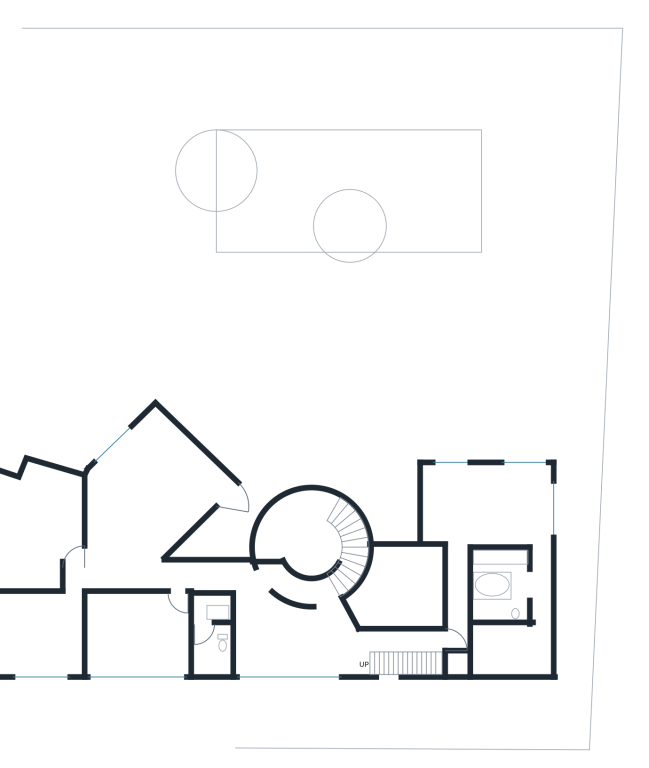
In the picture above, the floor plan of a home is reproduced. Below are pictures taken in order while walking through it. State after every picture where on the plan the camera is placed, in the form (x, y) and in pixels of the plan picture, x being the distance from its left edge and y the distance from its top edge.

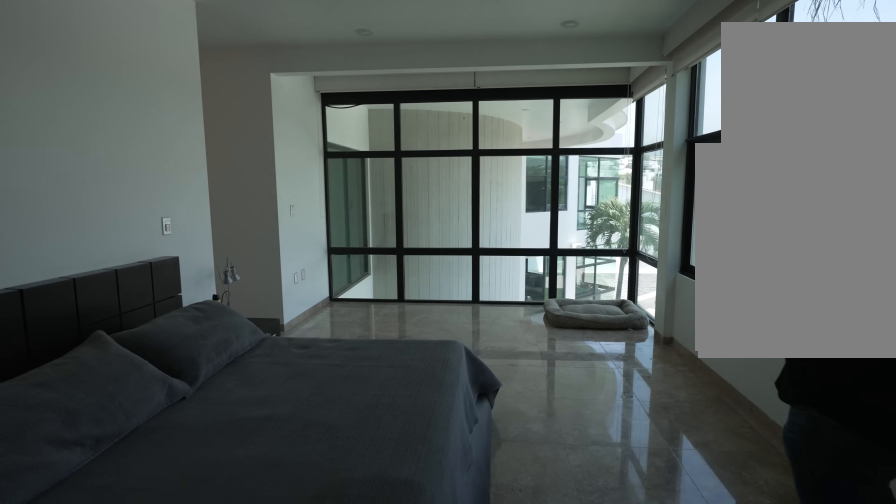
(514, 479)
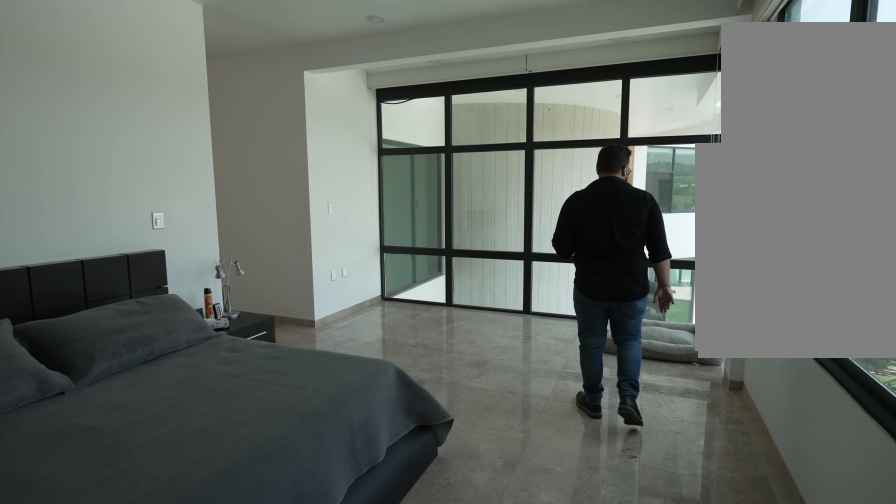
(514, 479)
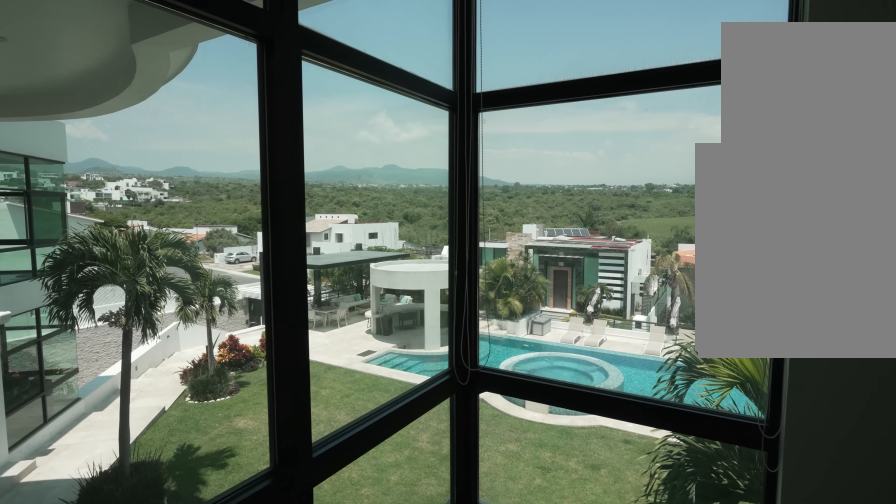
(476, 480)
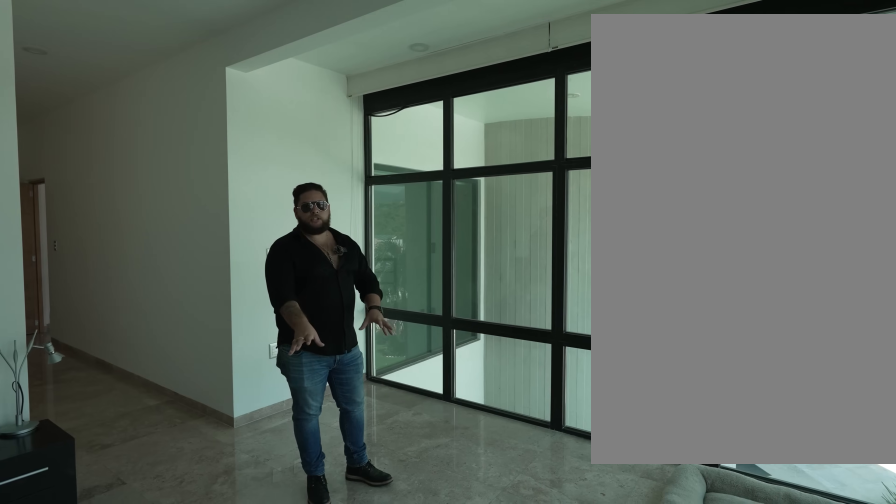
(476, 480)
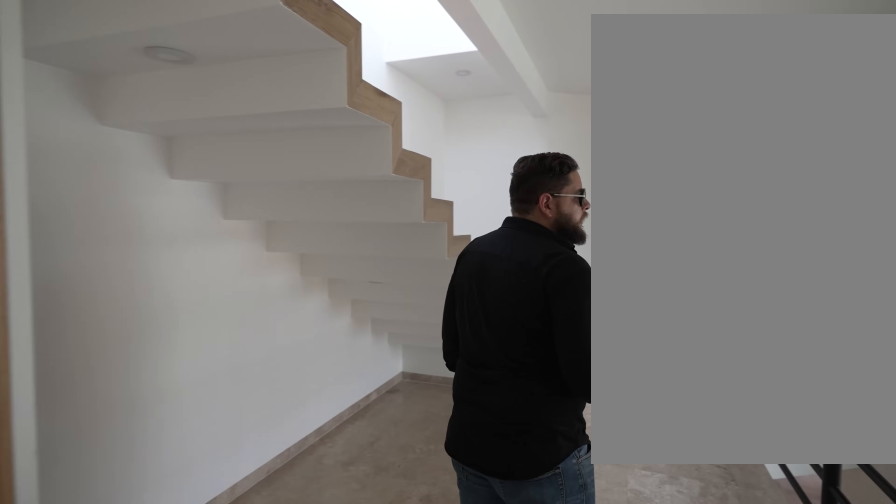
(453, 623)
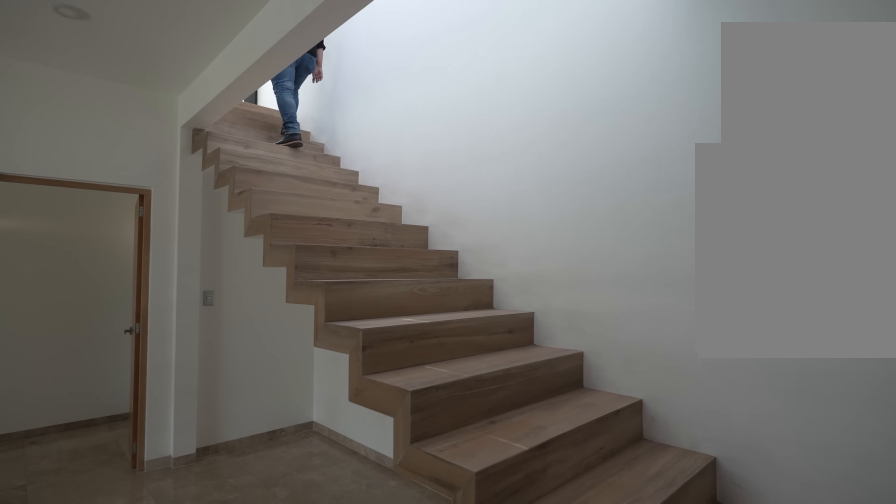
(364, 650)
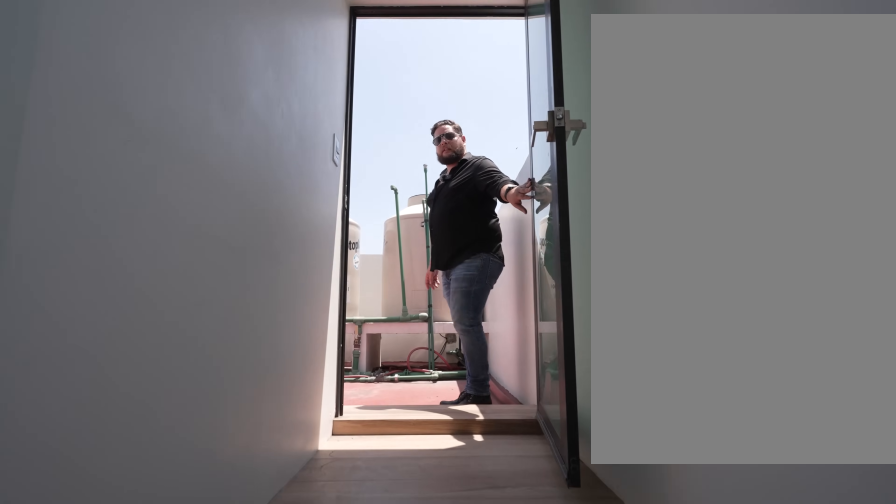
(386, 664)
